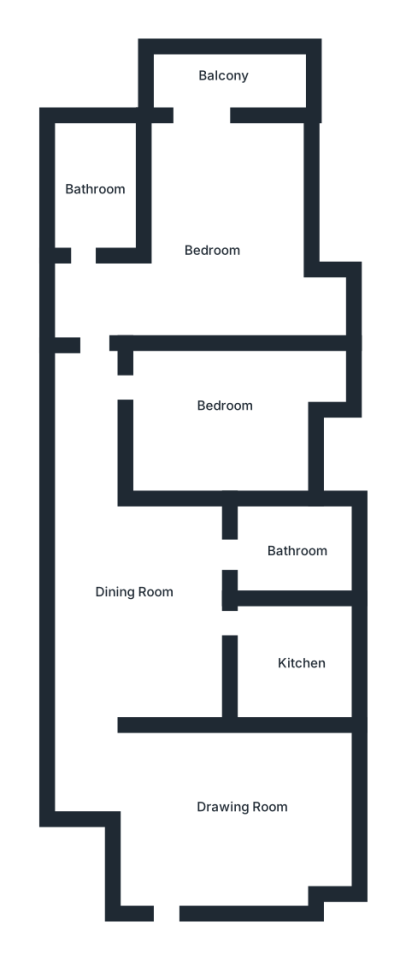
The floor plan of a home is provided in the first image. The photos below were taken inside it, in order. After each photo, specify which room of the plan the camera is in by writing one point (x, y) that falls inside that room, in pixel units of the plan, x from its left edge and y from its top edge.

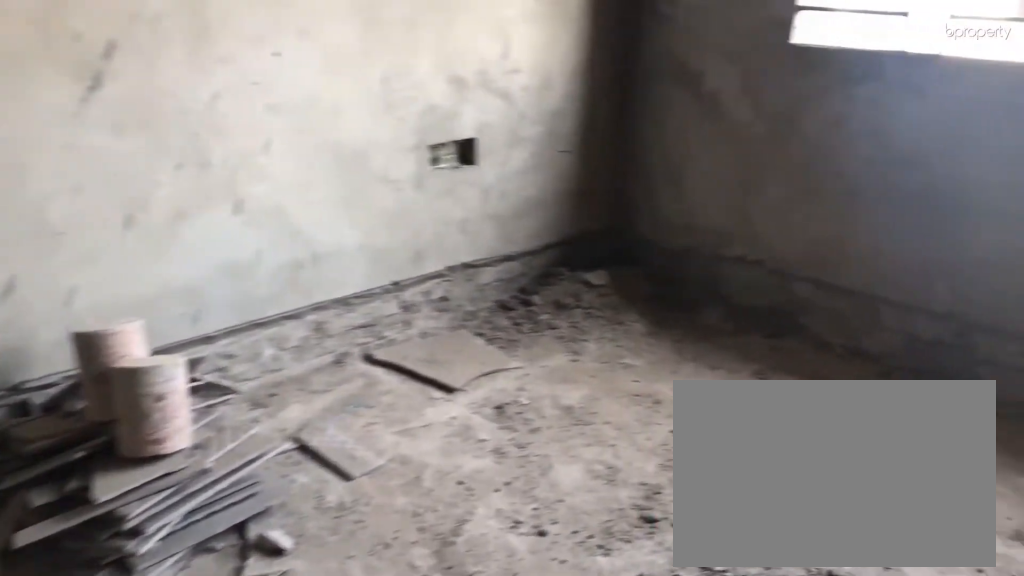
(217, 811)
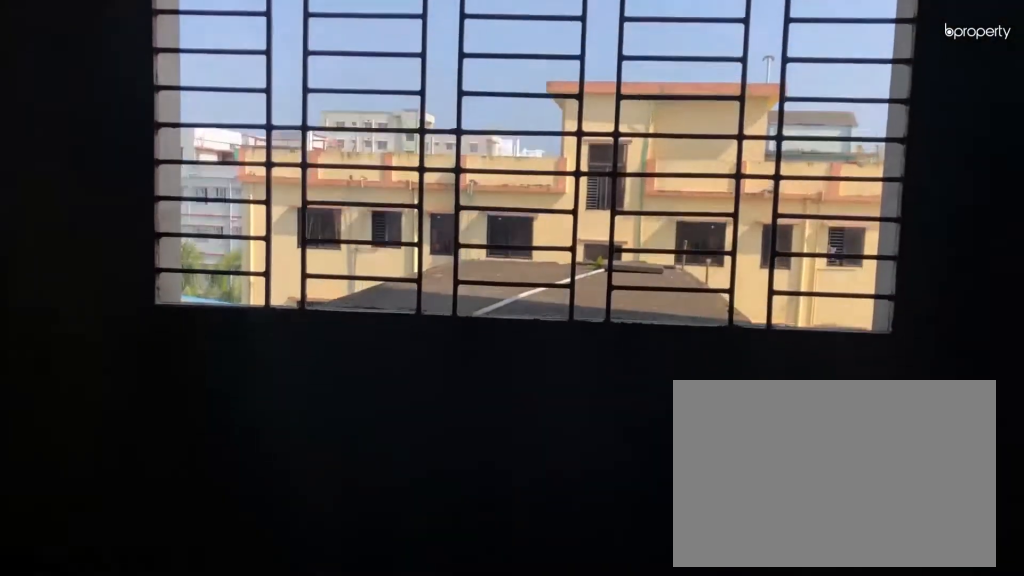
(217, 811)
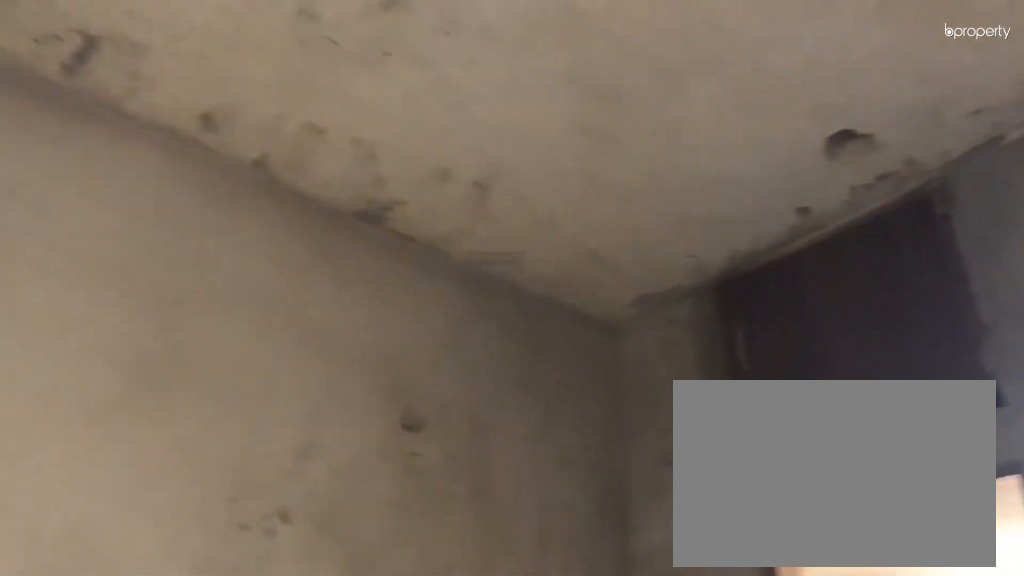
(168, 626)
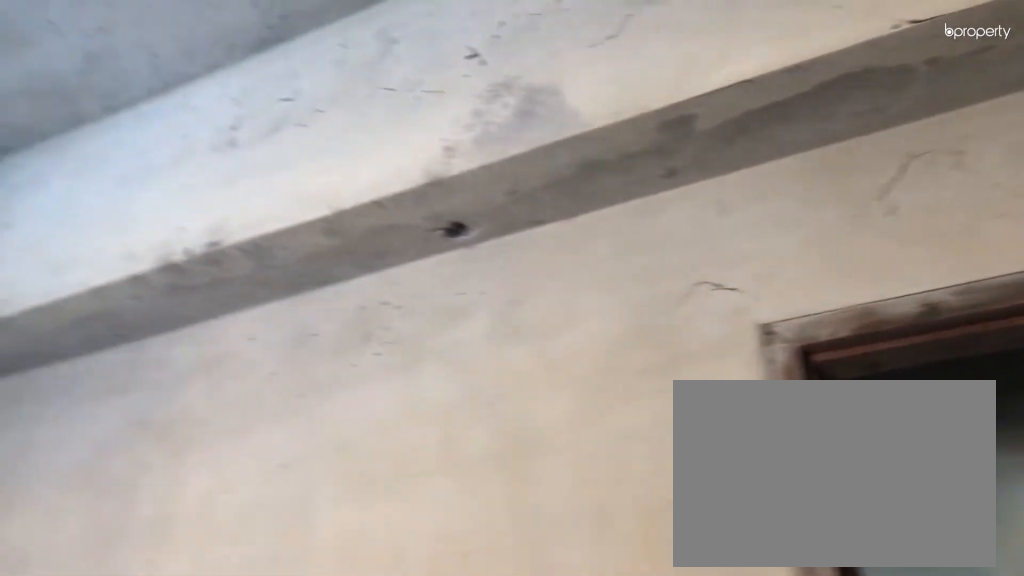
(207, 402)
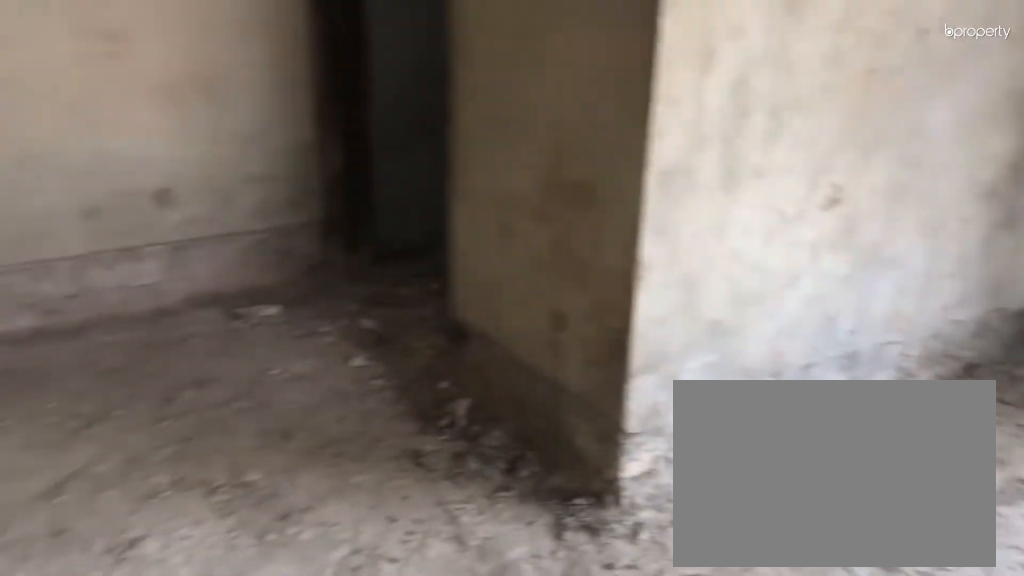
(203, 201)
